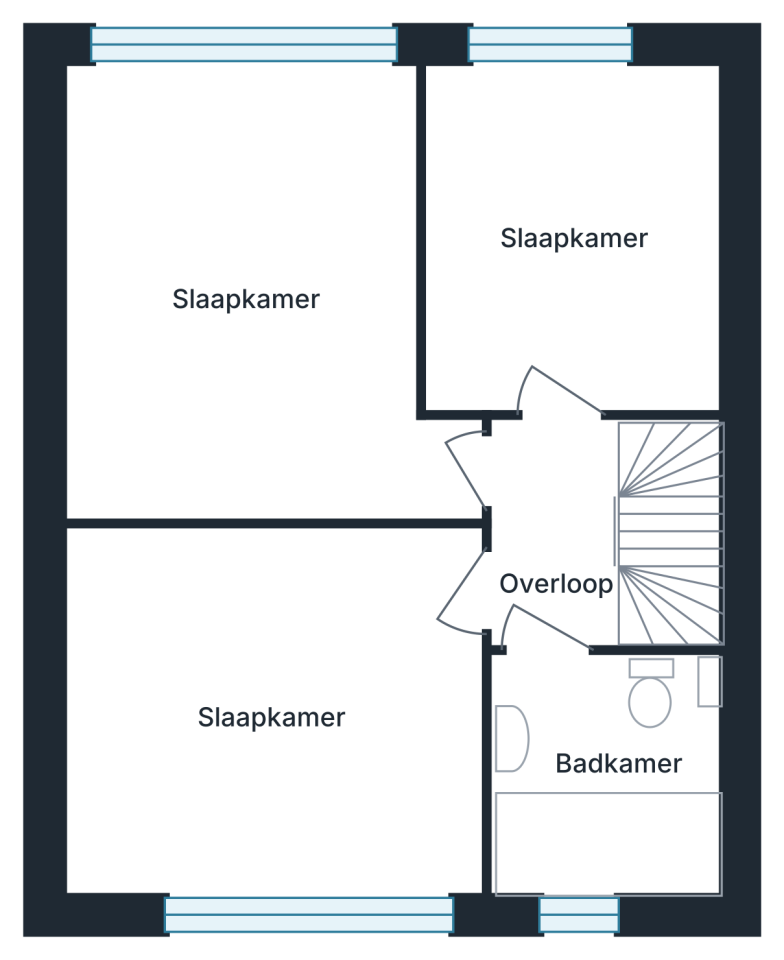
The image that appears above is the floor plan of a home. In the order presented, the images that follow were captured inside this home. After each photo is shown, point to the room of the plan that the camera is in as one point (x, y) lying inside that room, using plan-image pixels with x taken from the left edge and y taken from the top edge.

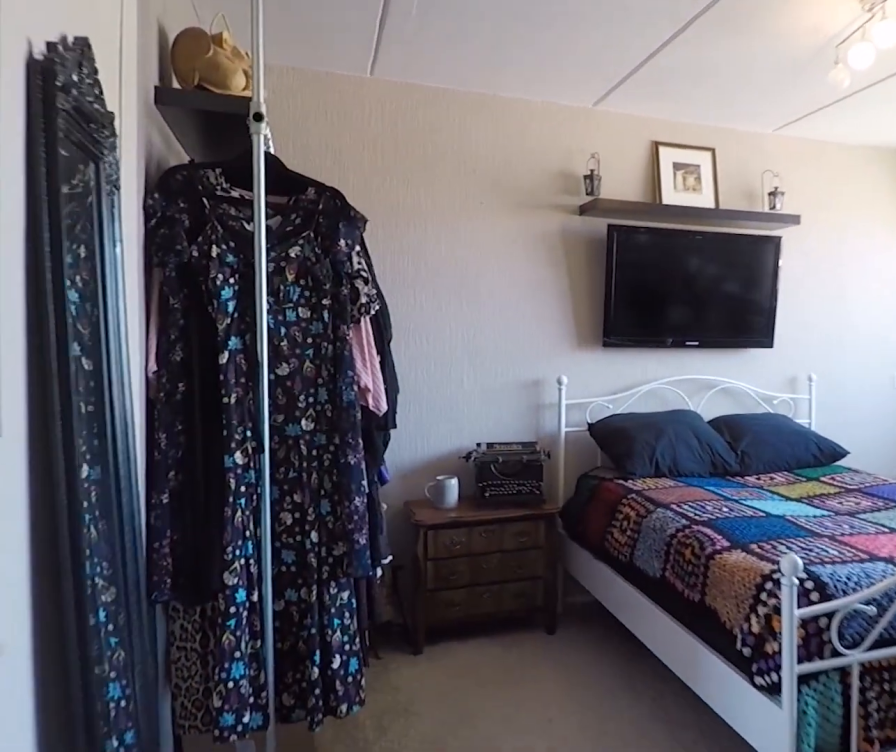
(164, 178)
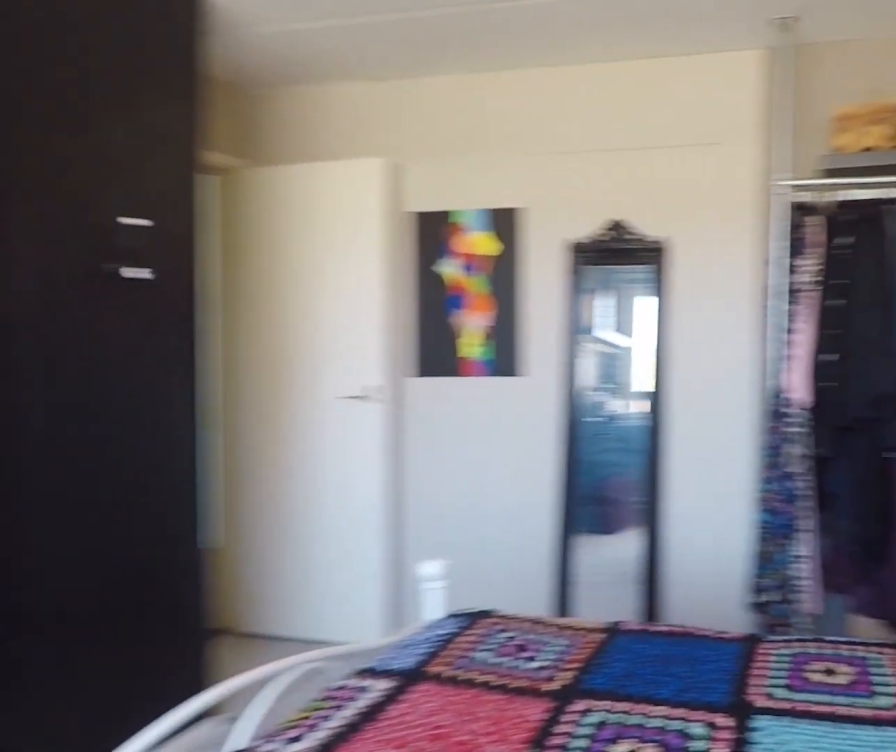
(164, 178)
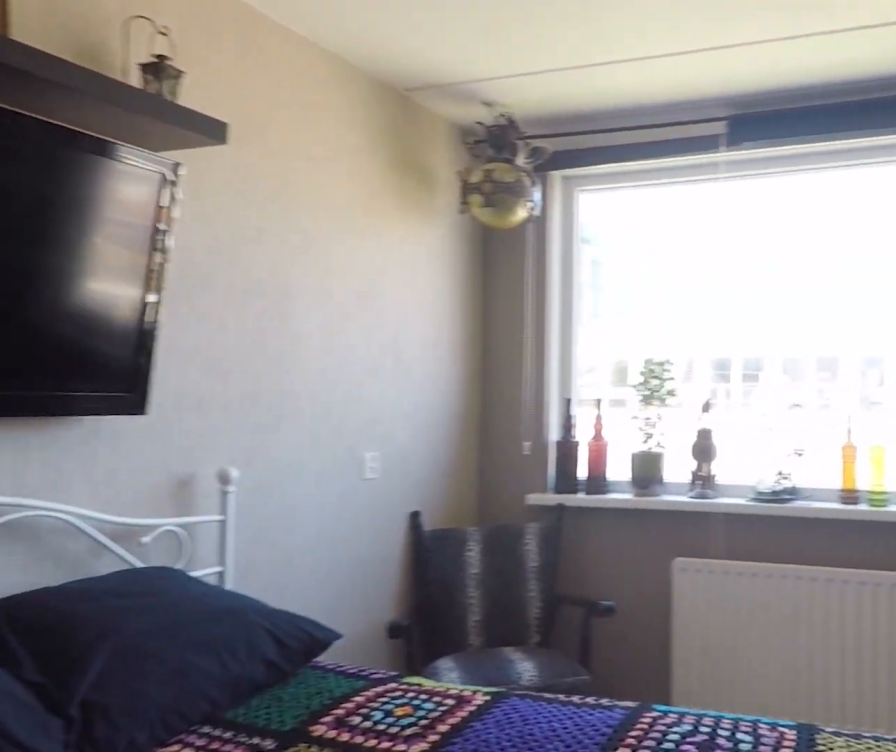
(164, 178)
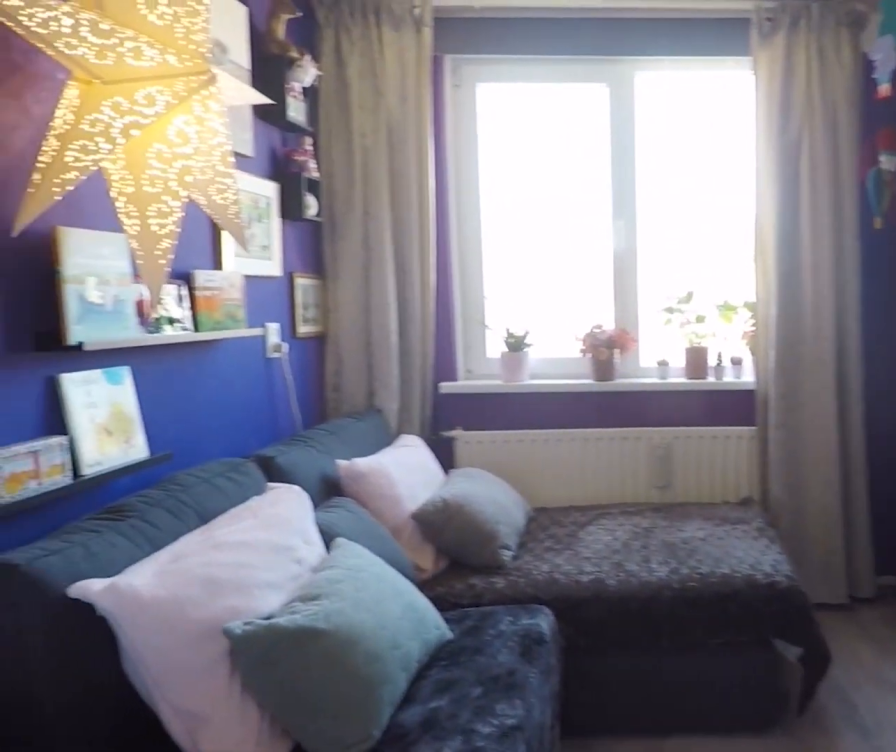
(574, 234)
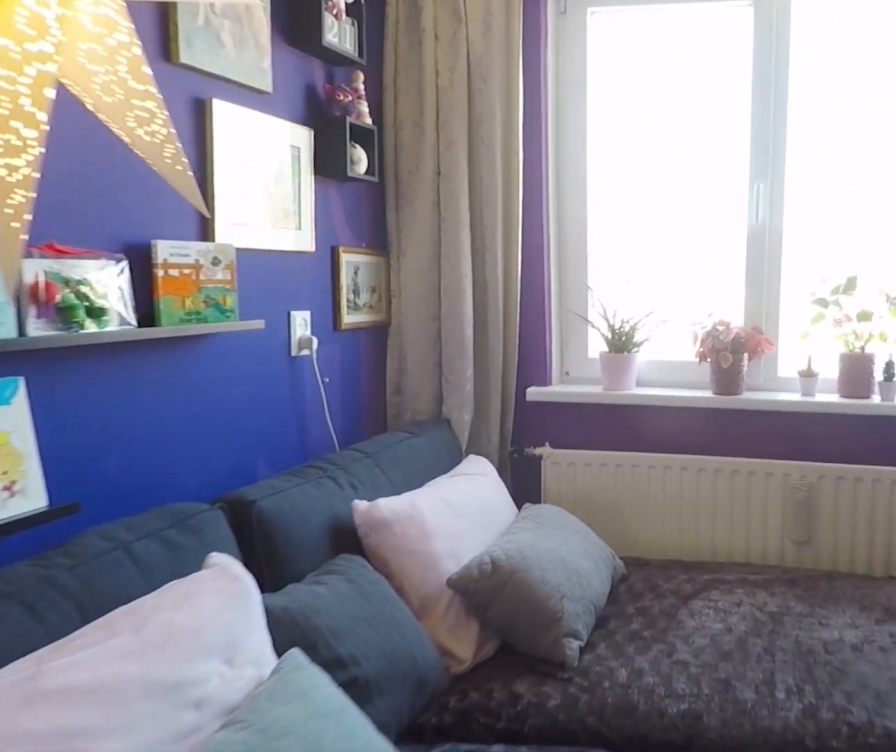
(574, 234)
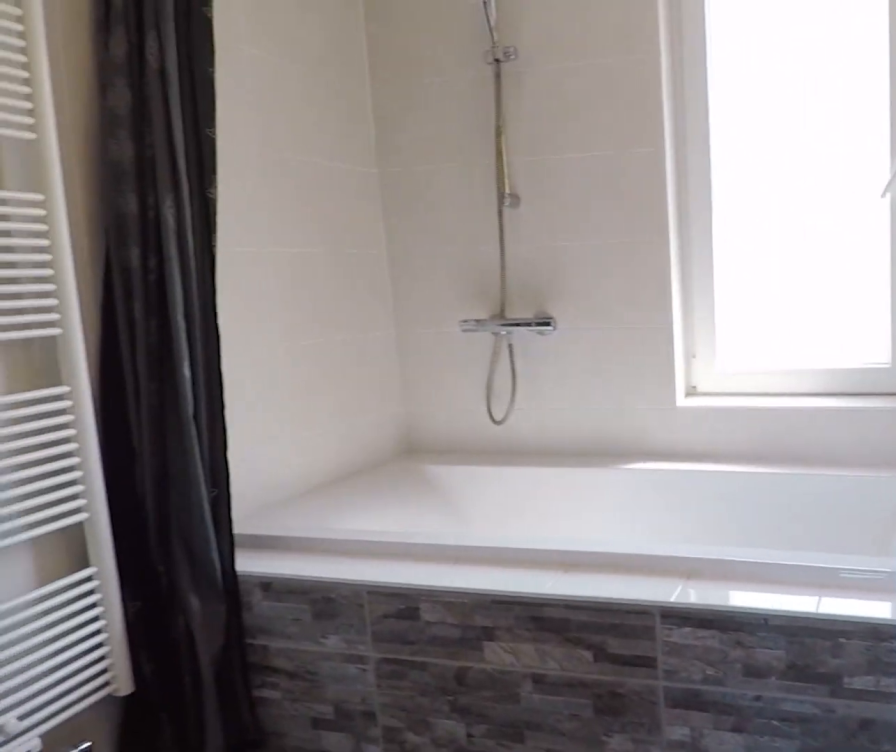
(607, 777)
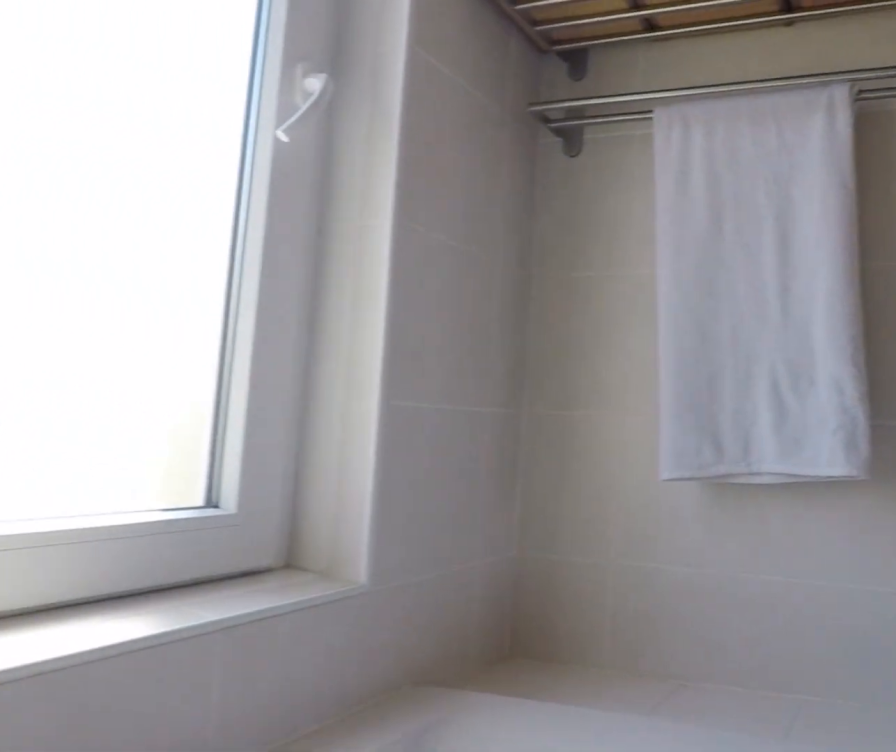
(607, 777)
